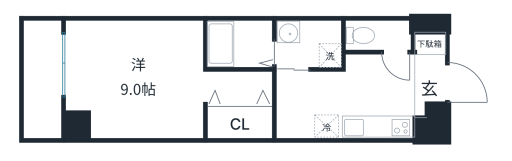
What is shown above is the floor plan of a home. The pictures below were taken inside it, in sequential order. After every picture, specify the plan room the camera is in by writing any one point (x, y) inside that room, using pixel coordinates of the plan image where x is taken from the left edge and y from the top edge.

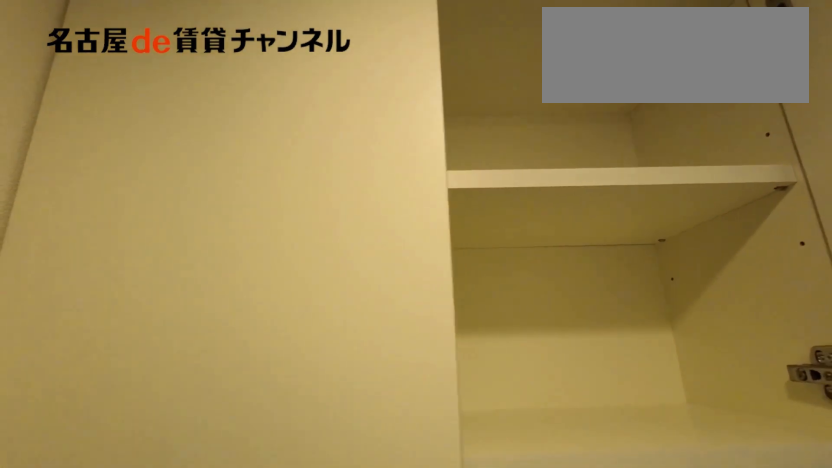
(378, 35)
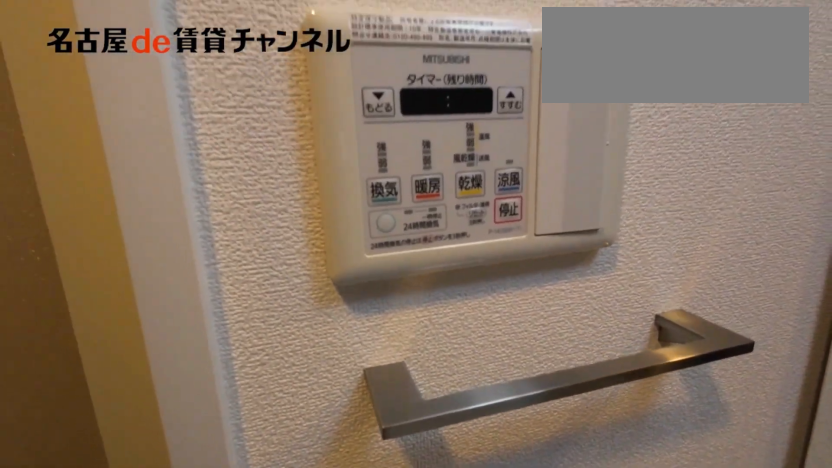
(310, 44)
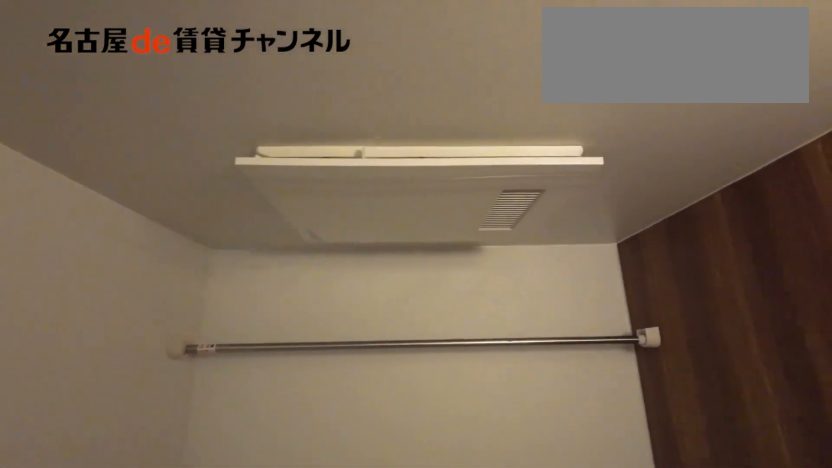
(239, 43)
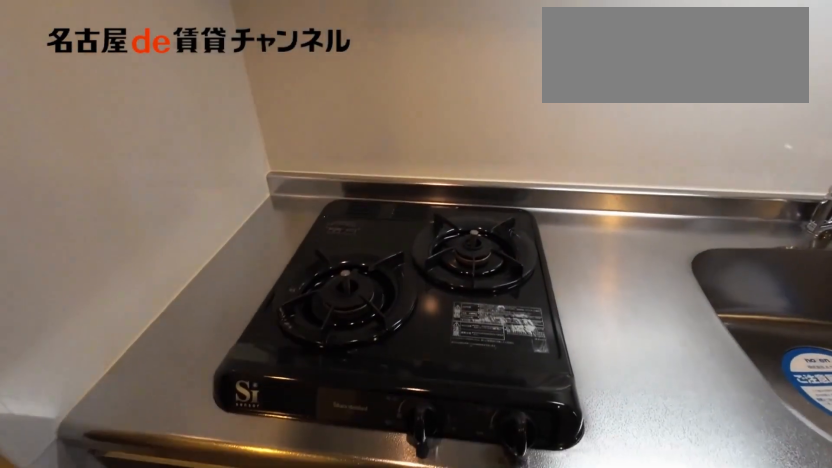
(365, 126)
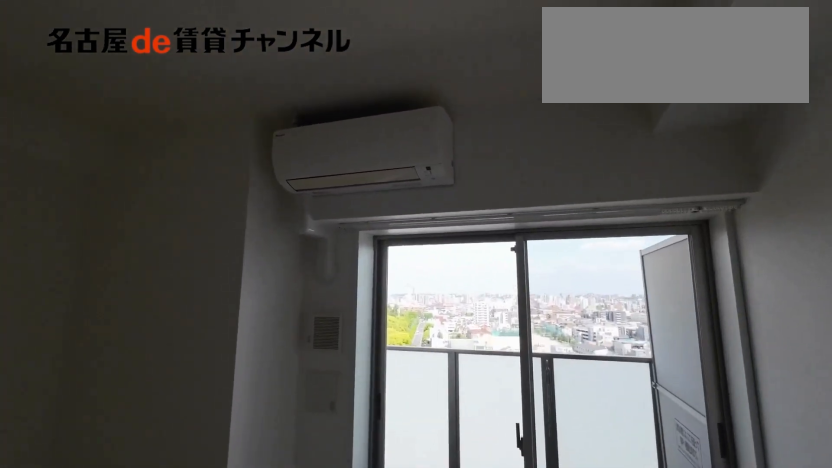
(132, 79)
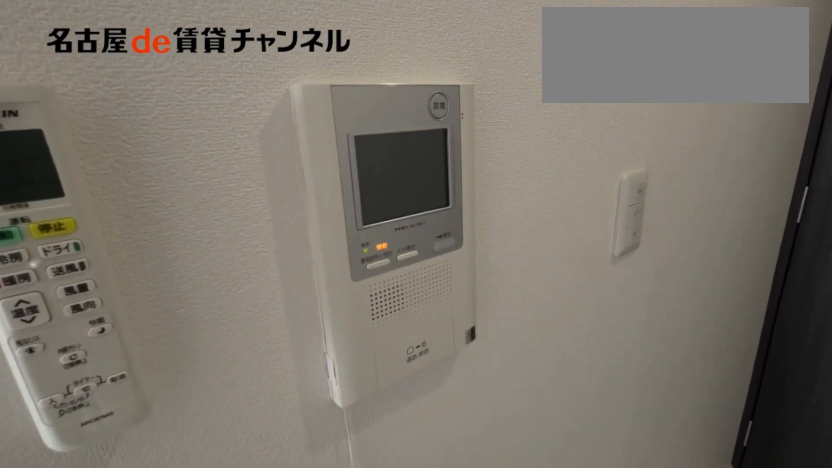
(132, 79)
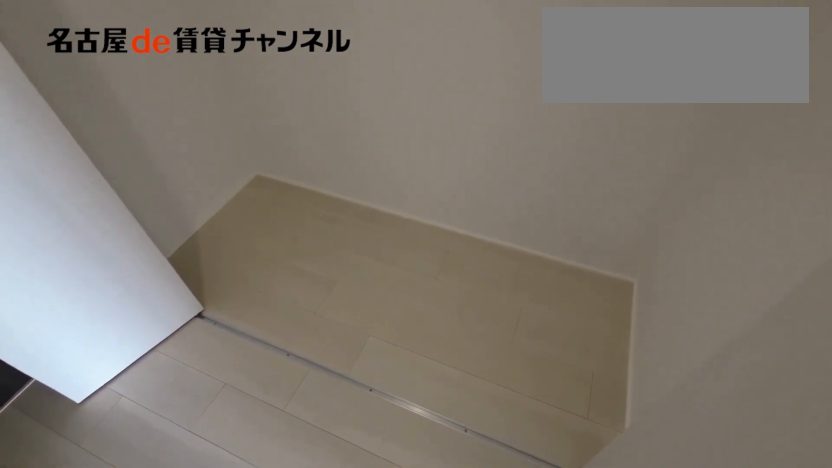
(240, 122)
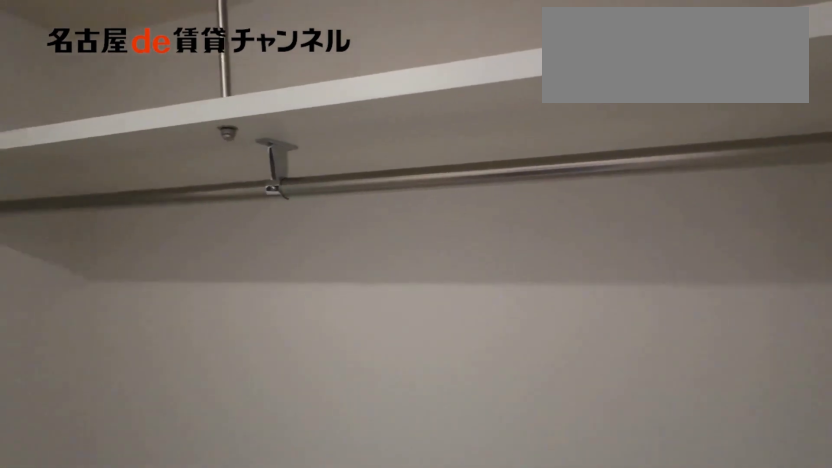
(240, 122)
